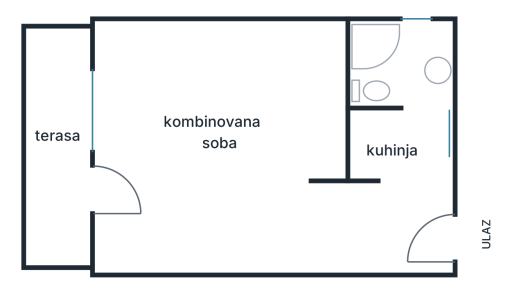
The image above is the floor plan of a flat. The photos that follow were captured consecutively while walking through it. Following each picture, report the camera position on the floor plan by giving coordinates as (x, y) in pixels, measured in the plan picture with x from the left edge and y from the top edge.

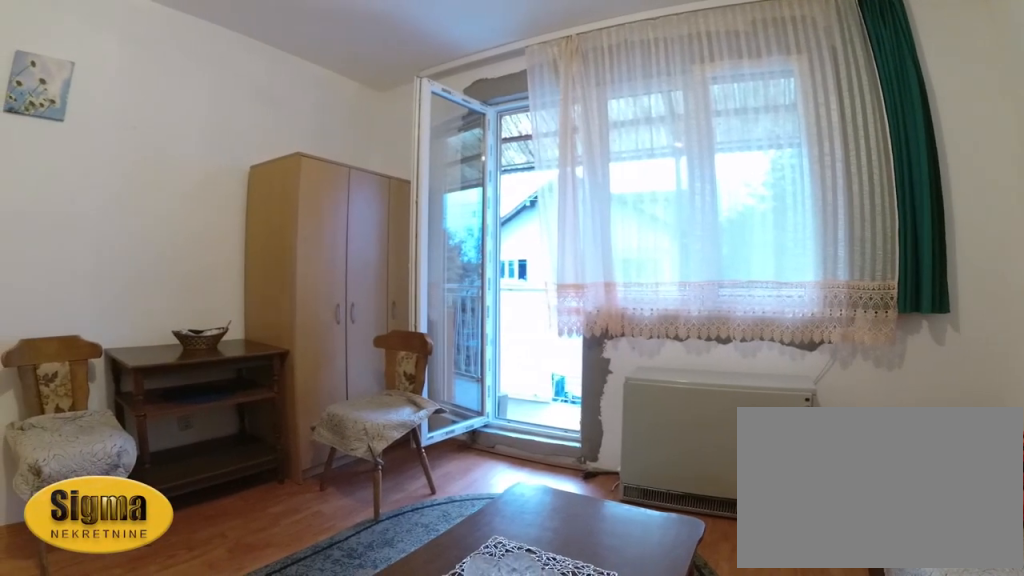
(292, 55)
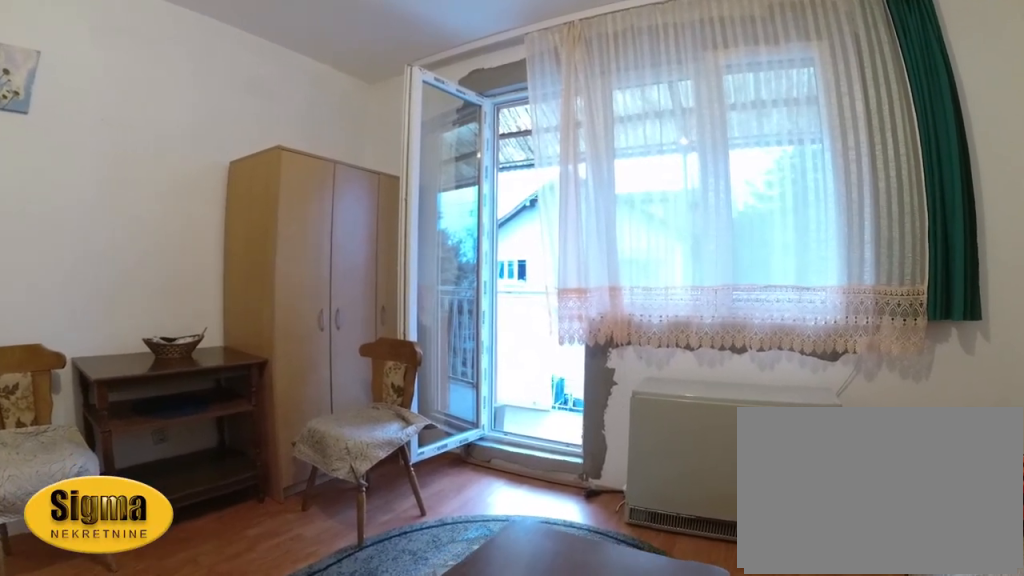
(257, 81)
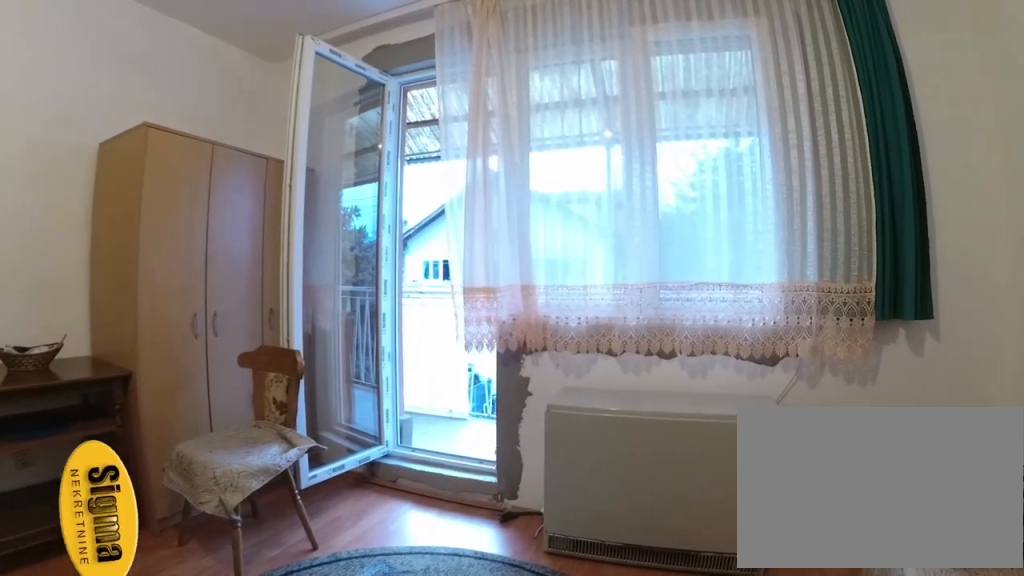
(229, 106)
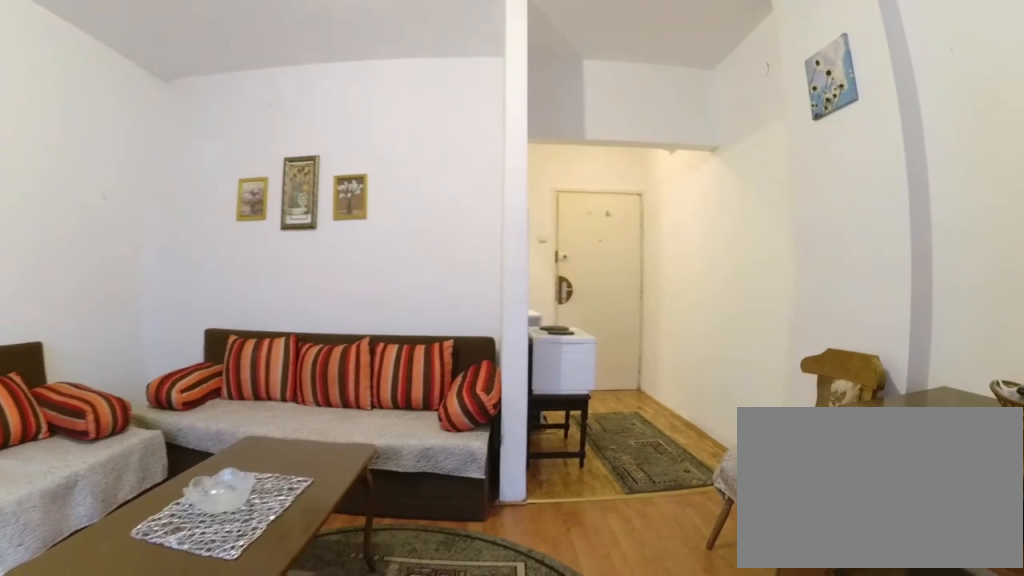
(127, 192)
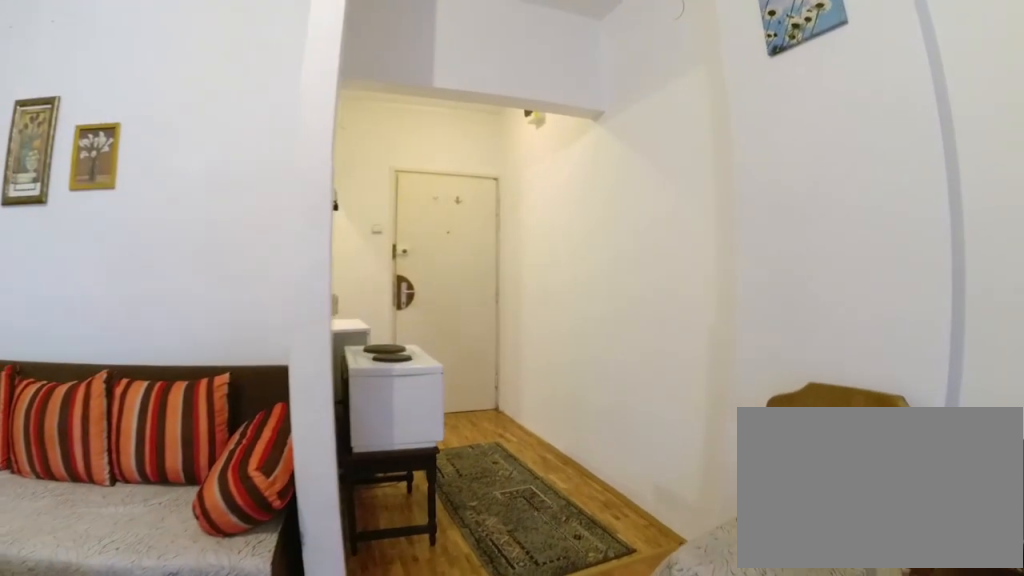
(223, 199)
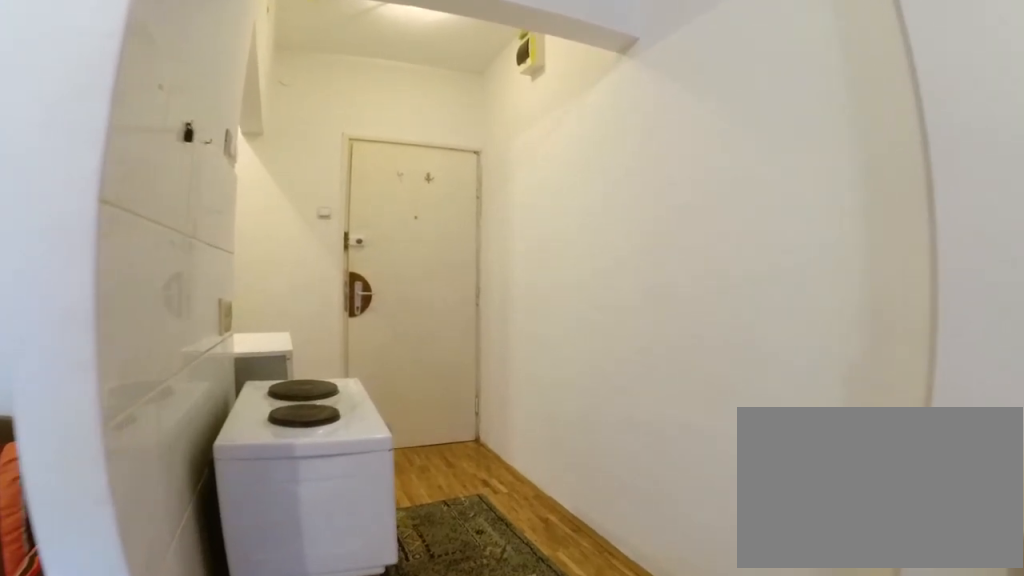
(272, 213)
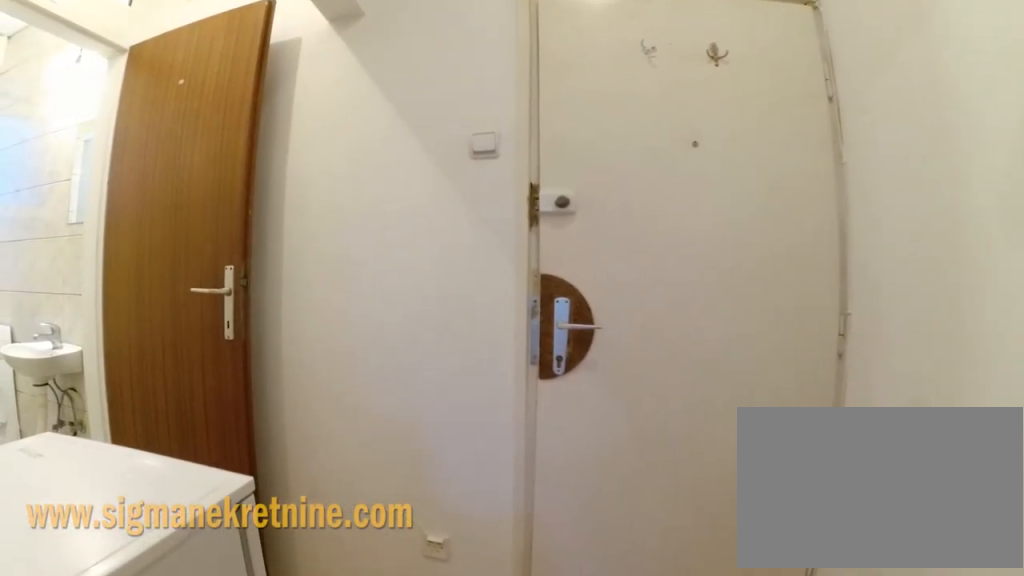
(367, 216)
